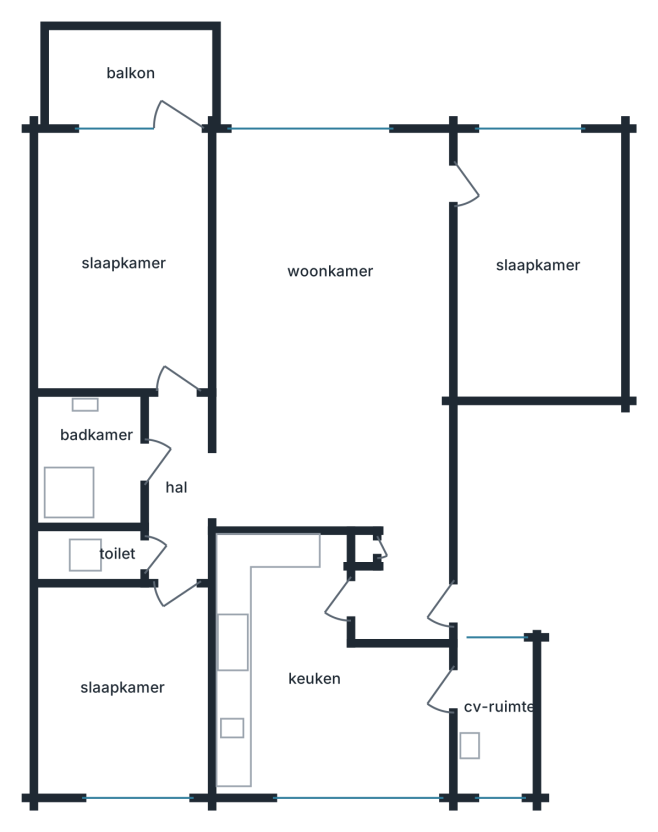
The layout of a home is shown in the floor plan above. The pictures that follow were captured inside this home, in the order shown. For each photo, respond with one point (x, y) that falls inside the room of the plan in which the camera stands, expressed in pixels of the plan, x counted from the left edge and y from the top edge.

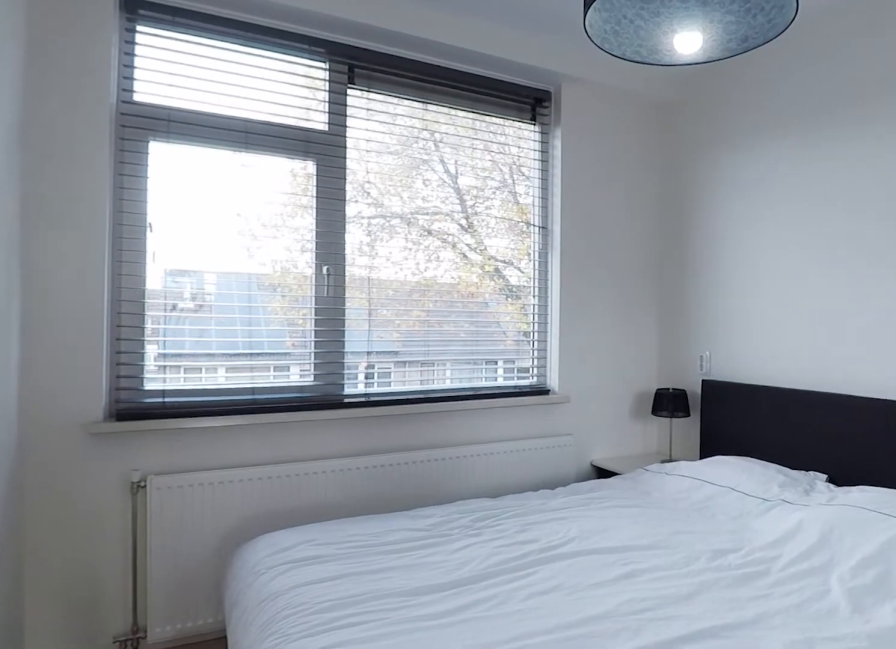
(123, 687)
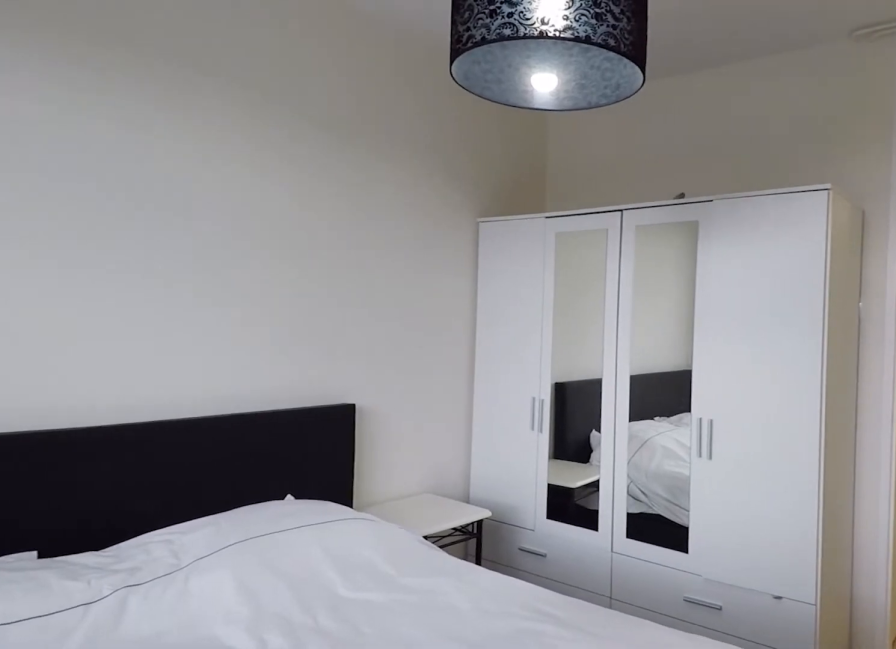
(123, 687)
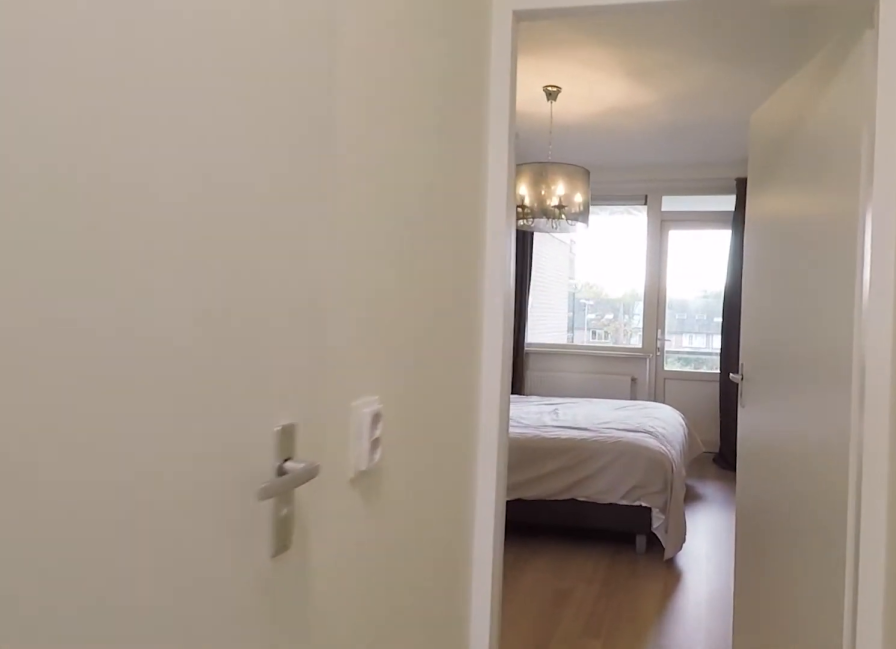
(176, 487)
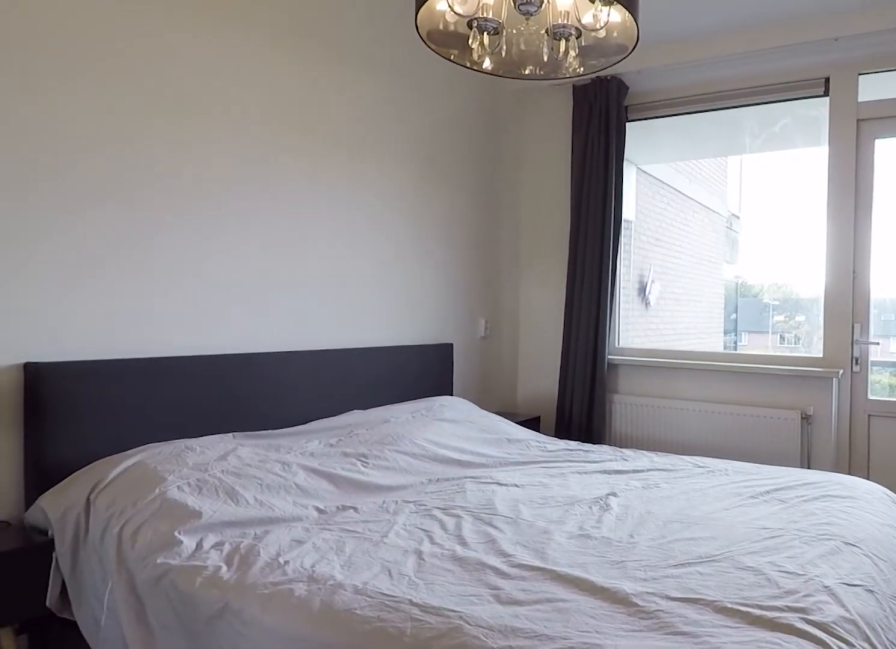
(123, 263)
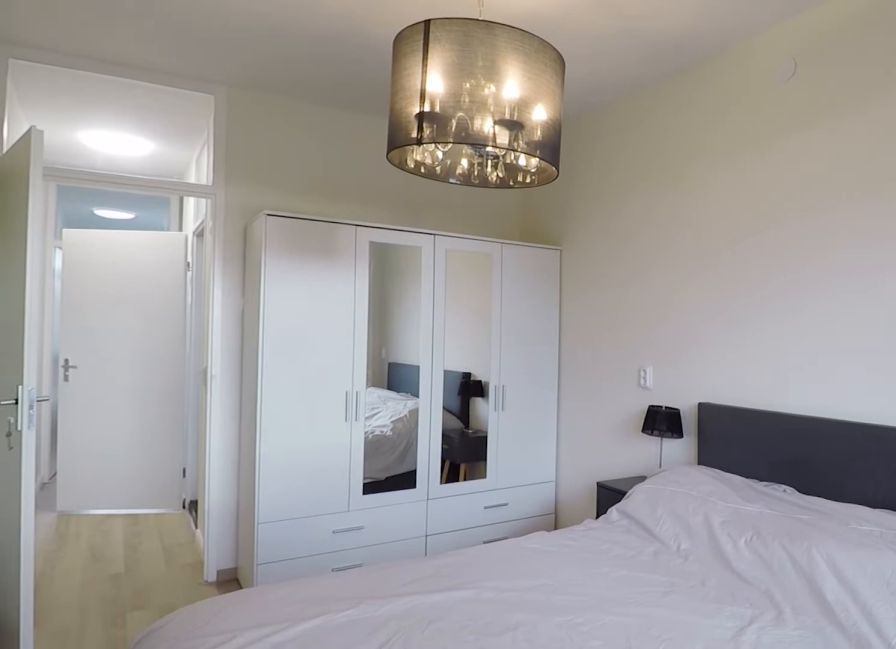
(123, 263)
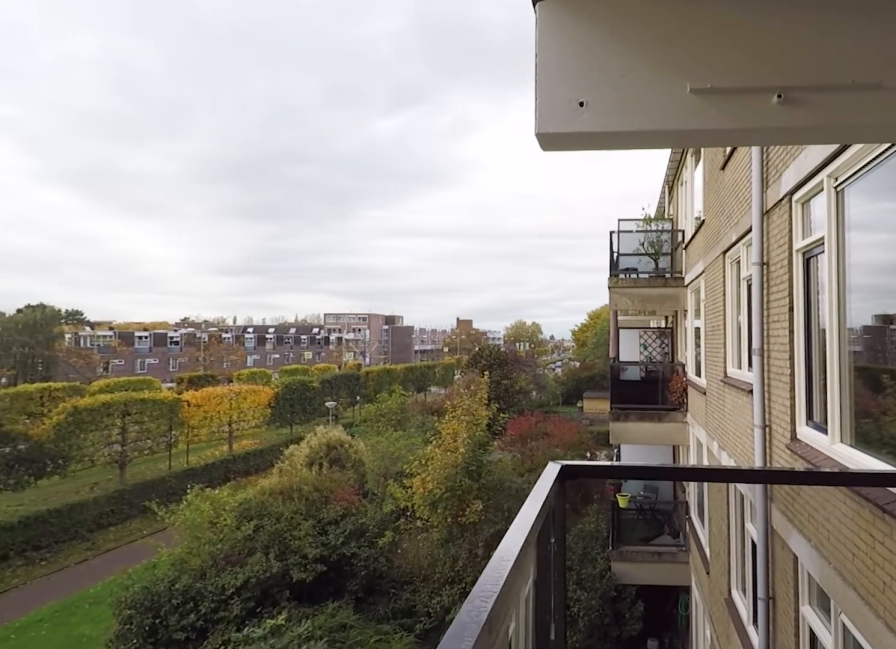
(132, 74)
